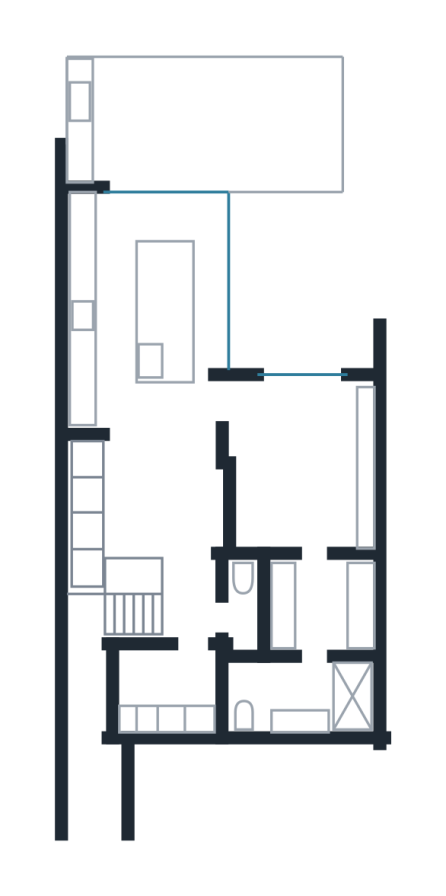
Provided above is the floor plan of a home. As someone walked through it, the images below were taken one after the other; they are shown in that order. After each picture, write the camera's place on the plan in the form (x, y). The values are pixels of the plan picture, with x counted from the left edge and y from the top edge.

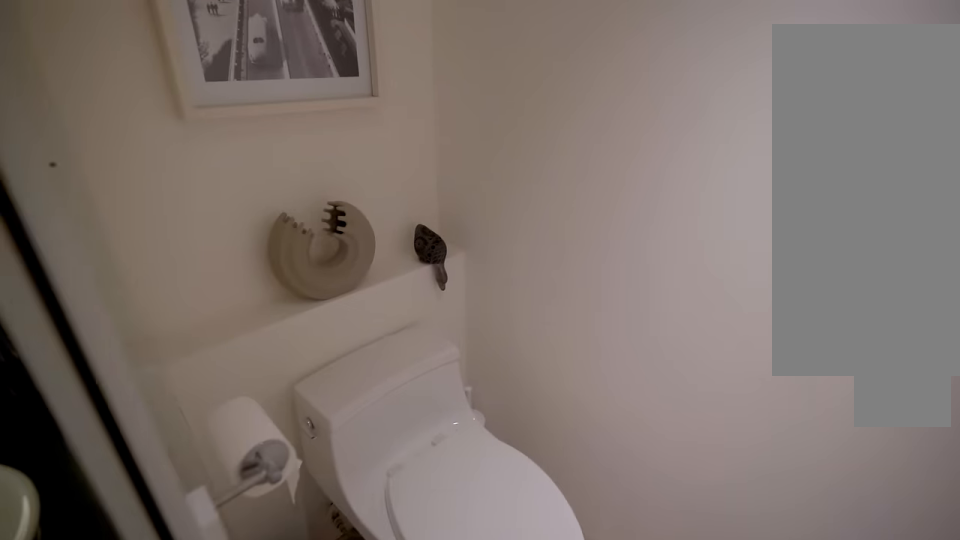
(307, 677)
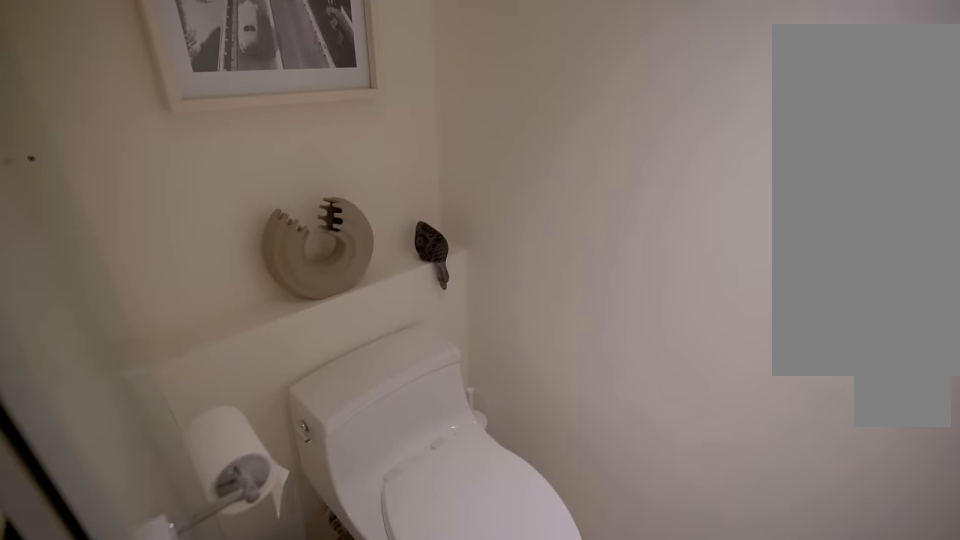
(307, 677)
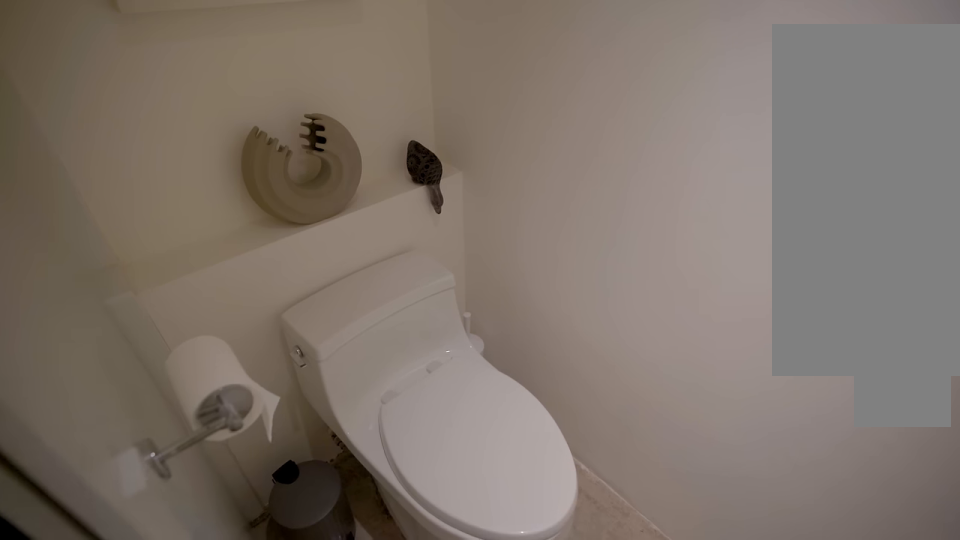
(307, 676)
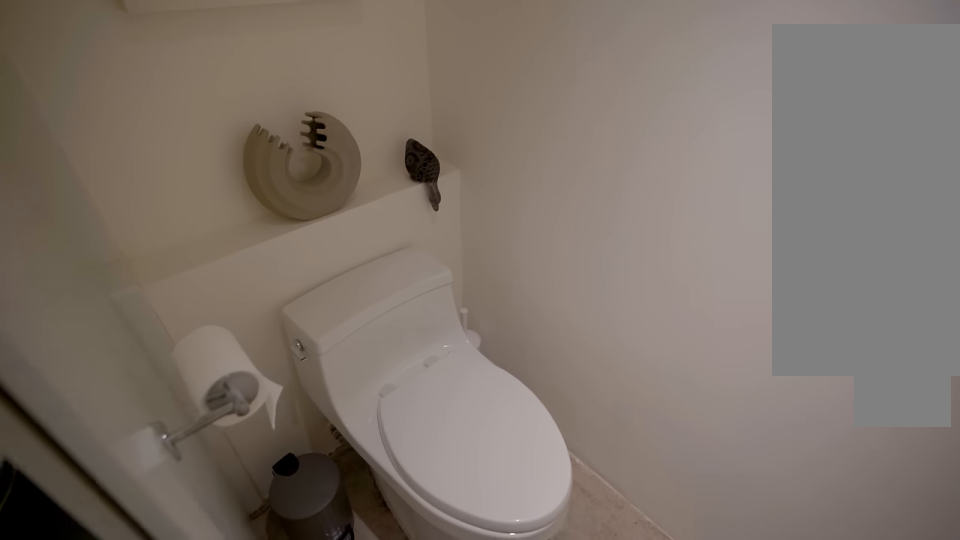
(307, 676)
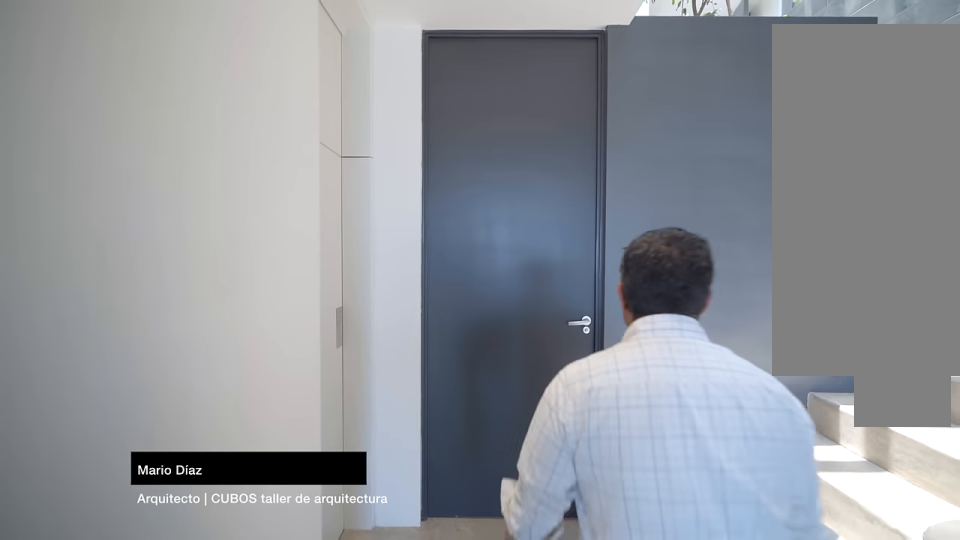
(241, 615)
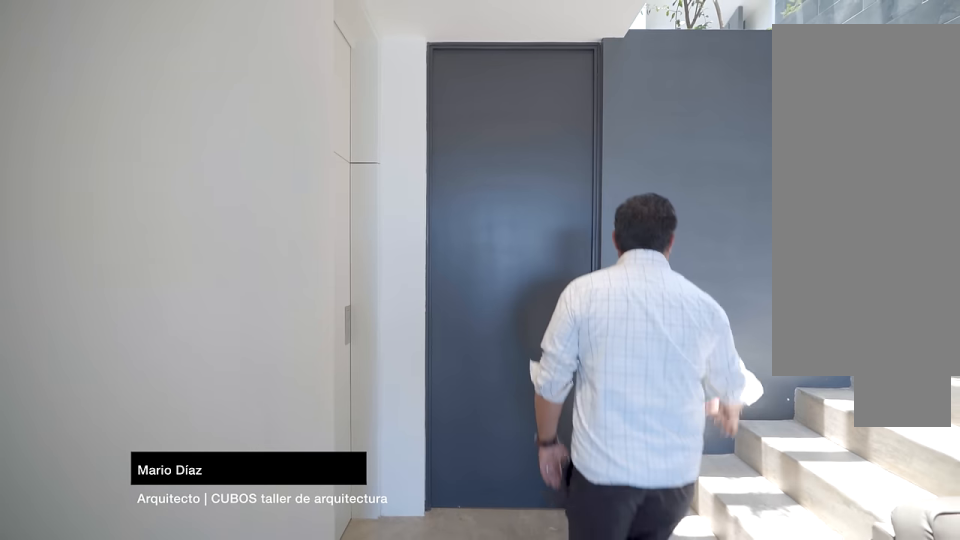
(241, 614)
